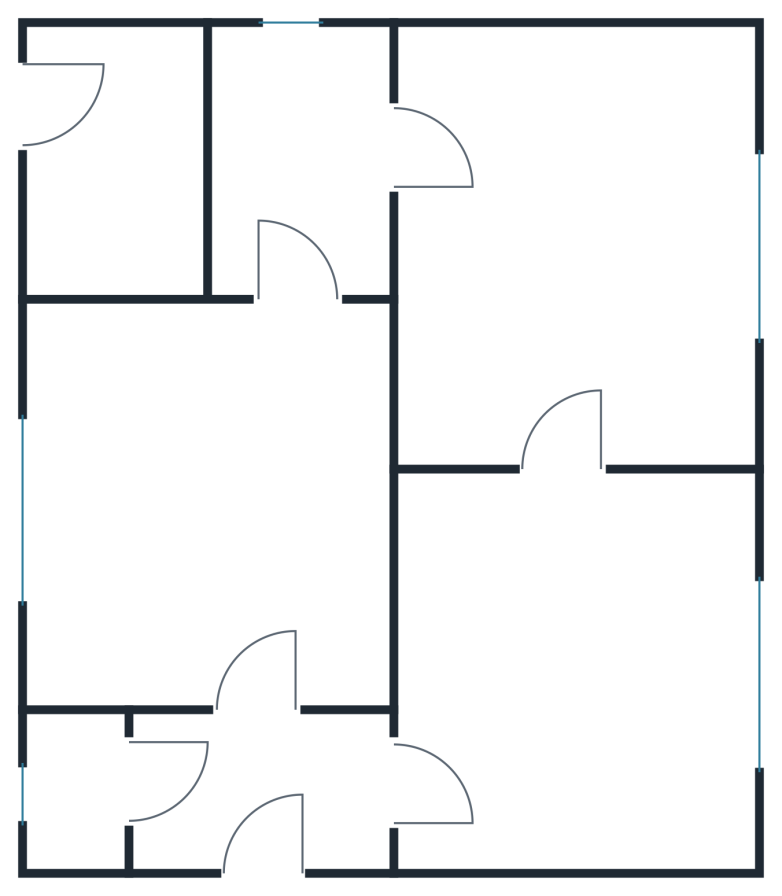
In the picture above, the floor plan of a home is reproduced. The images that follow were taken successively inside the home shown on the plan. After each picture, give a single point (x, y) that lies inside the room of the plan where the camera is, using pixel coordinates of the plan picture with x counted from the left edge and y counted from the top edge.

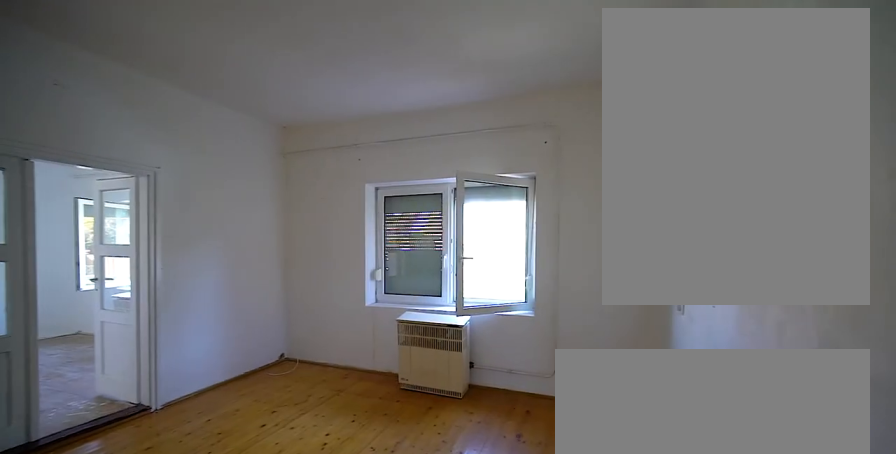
(582, 675)
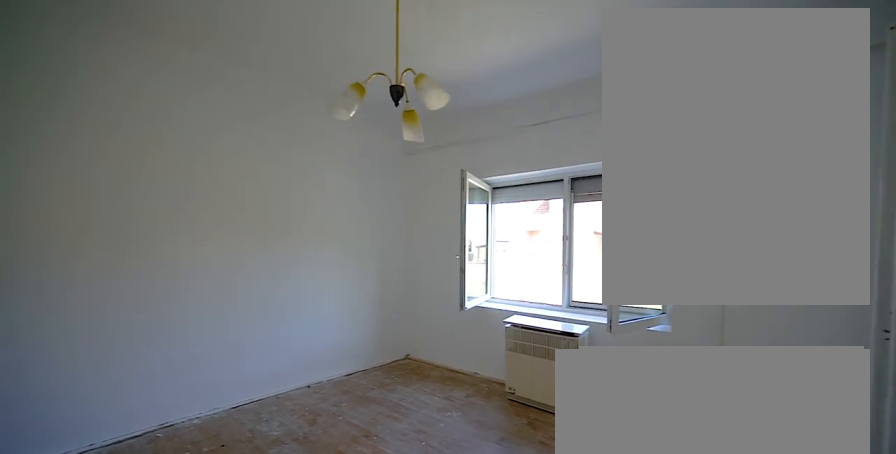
(590, 264)
